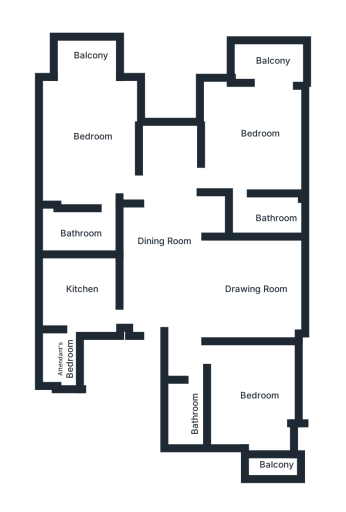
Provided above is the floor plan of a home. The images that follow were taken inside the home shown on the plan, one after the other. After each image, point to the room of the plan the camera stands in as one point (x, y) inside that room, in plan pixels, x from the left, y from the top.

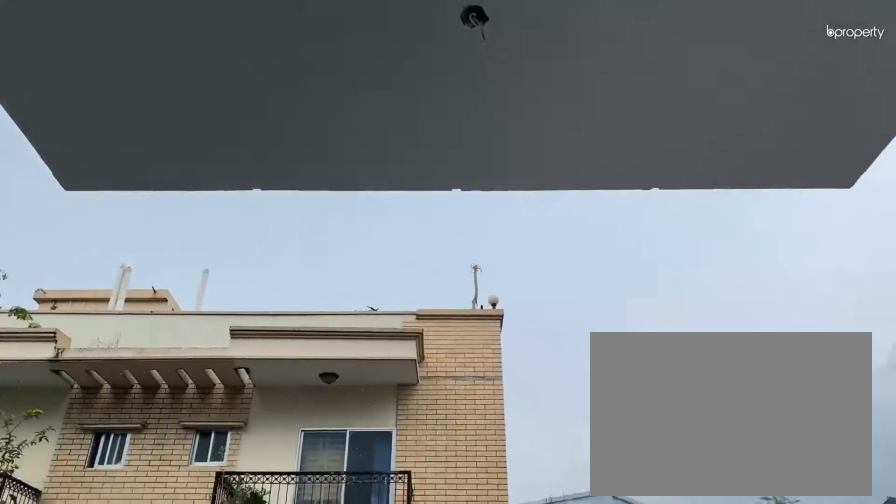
(84, 61)
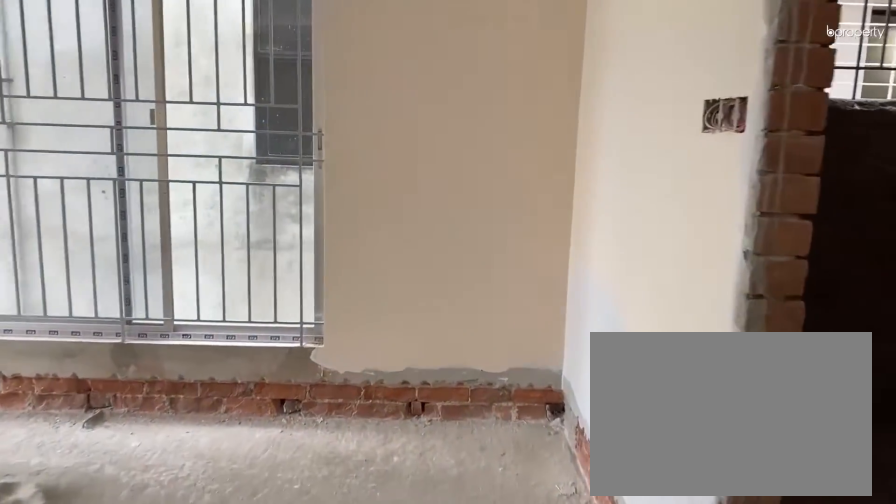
(249, 133)
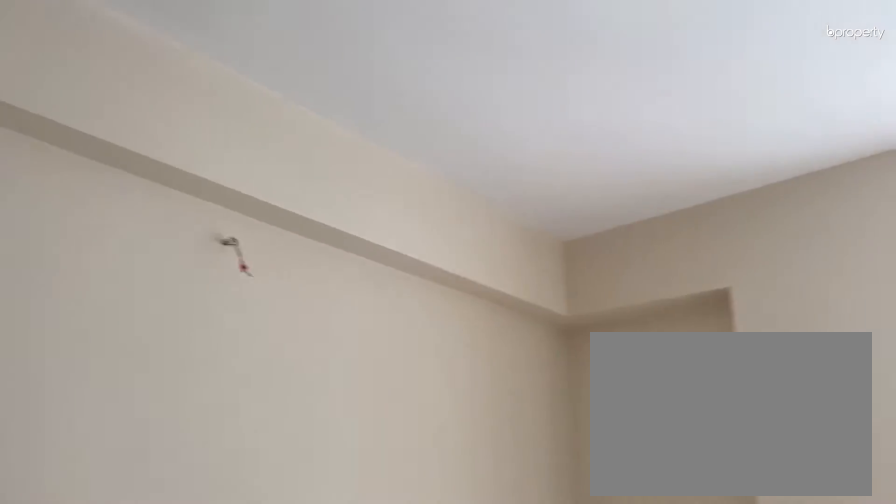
(249, 133)
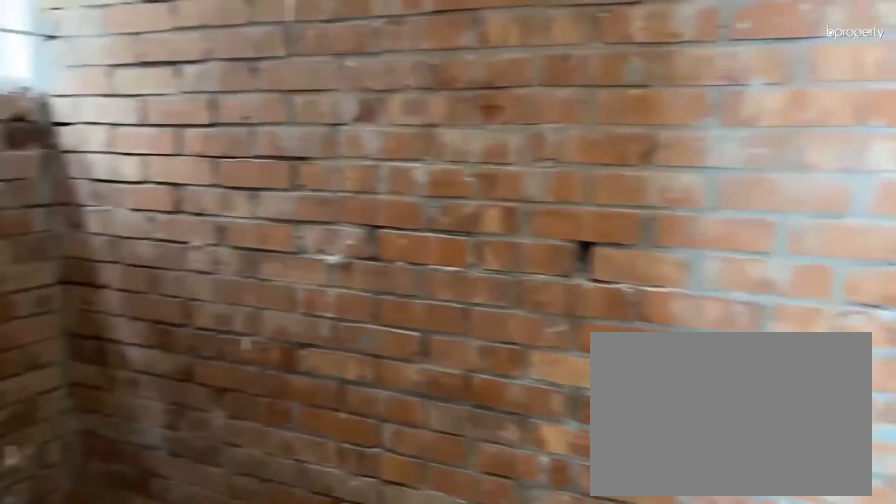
(269, 214)
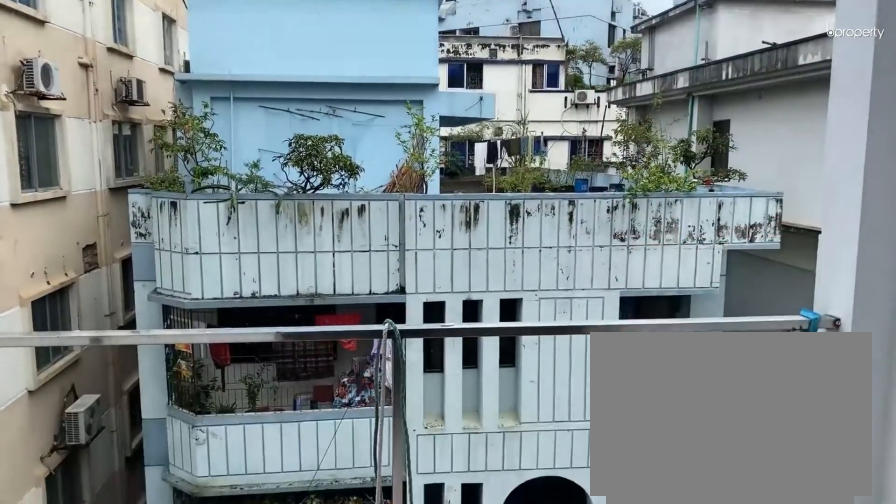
(268, 65)
